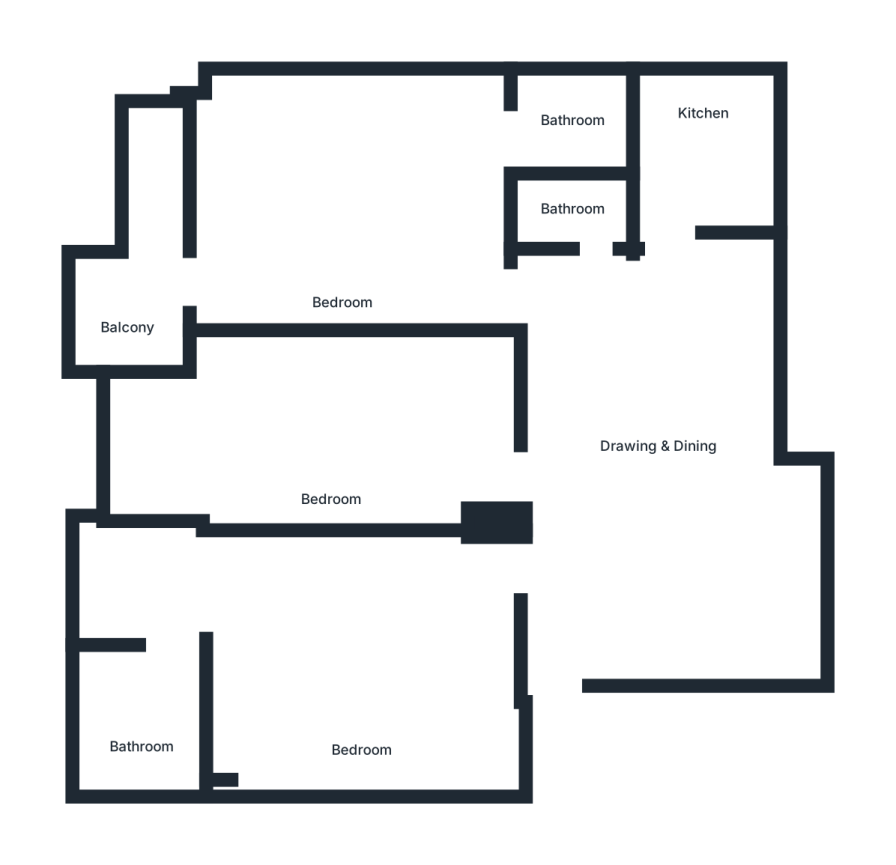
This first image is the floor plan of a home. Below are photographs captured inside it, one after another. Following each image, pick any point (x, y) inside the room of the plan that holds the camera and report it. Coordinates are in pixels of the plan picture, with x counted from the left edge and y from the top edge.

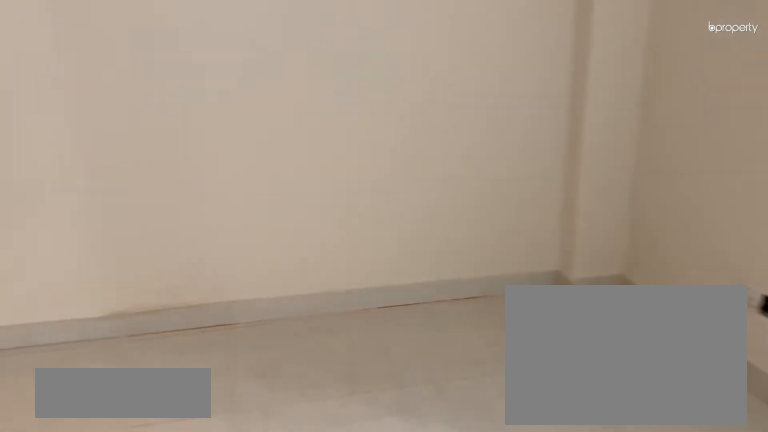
(362, 662)
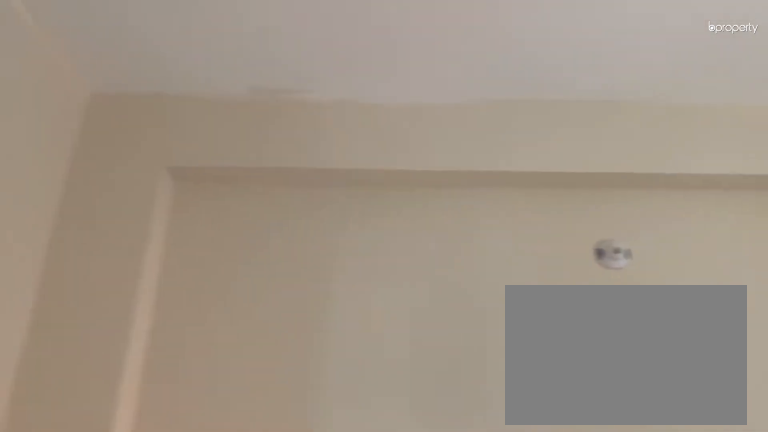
(362, 662)
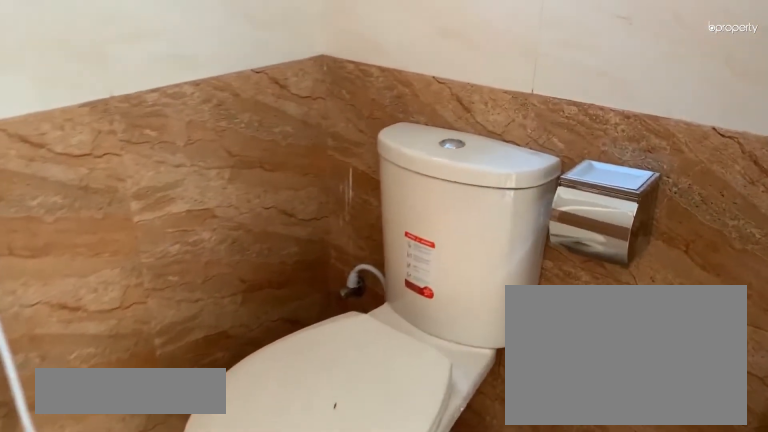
(138, 752)
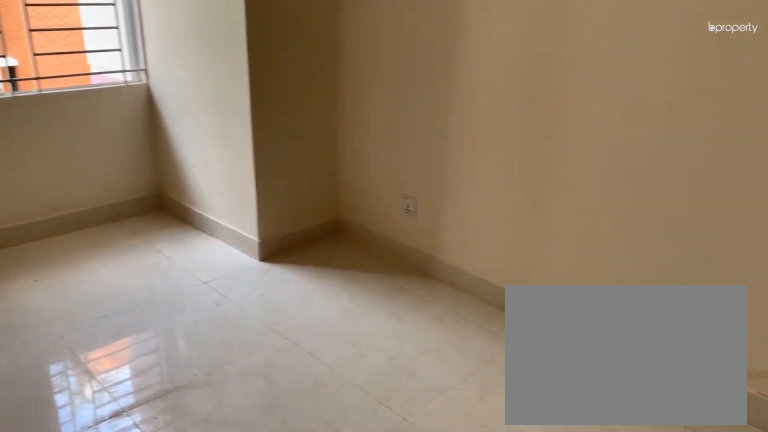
(345, 427)
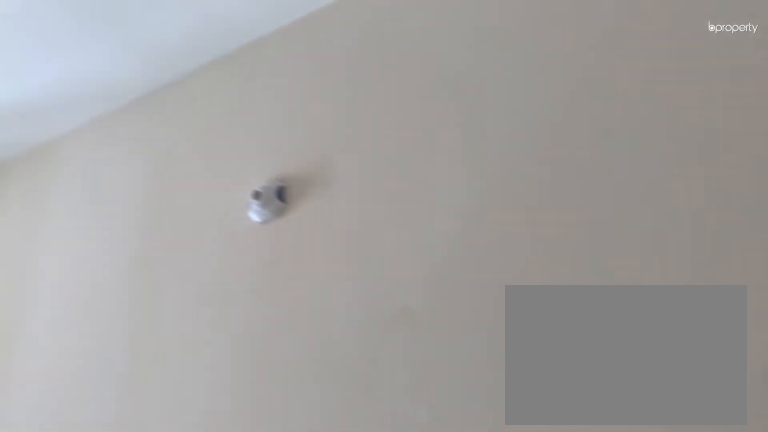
(345, 427)
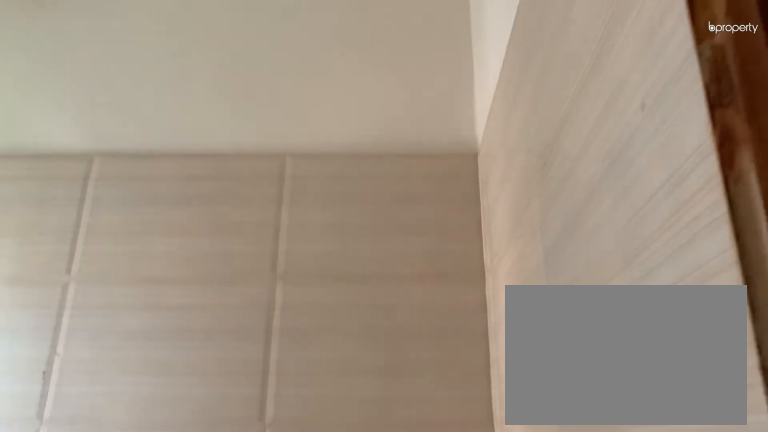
(703, 124)
